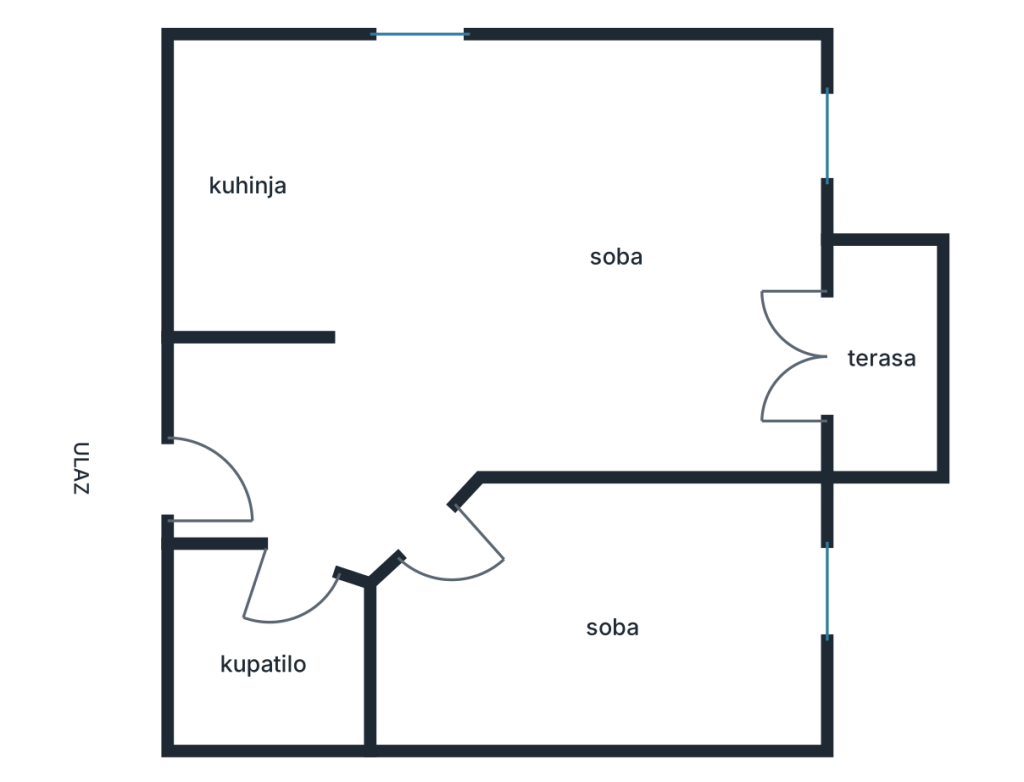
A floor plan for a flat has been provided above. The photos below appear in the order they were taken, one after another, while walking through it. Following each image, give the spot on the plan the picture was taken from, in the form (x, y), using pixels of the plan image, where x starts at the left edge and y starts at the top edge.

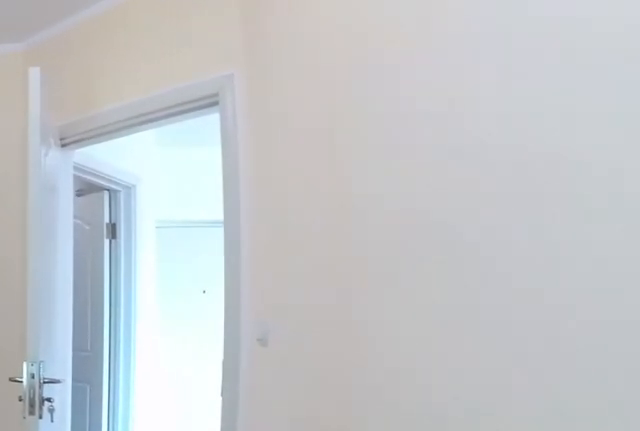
(772, 522)
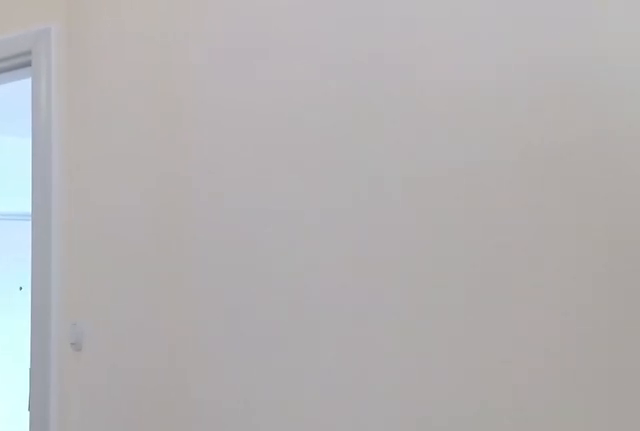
(691, 522)
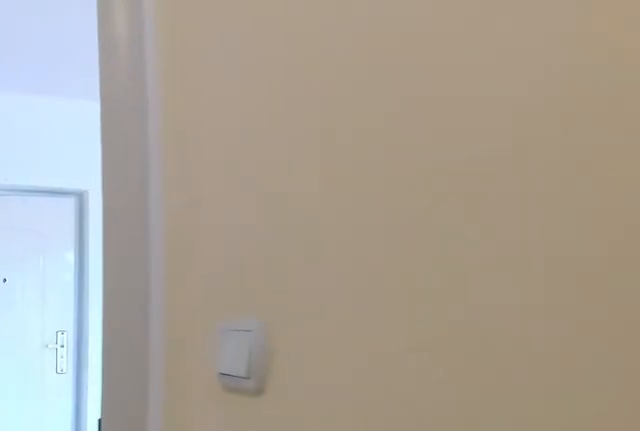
(569, 519)
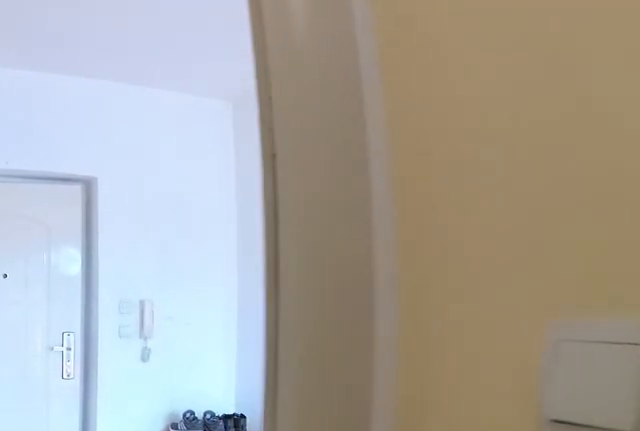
(516, 518)
